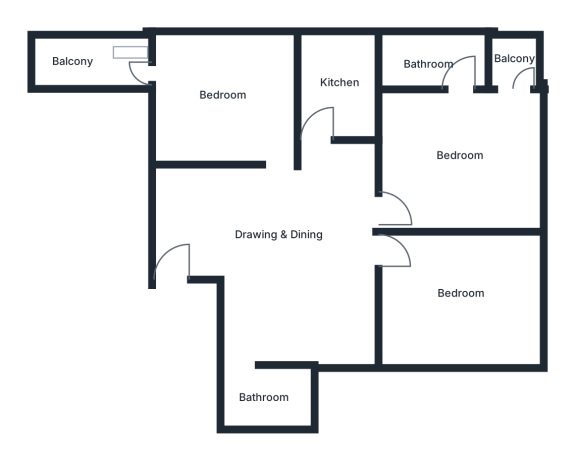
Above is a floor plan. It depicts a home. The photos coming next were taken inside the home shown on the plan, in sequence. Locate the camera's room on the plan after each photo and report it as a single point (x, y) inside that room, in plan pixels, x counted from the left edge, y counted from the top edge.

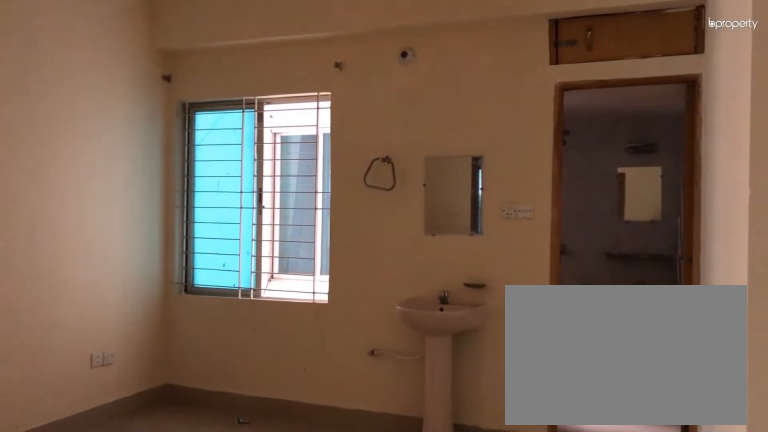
(277, 235)
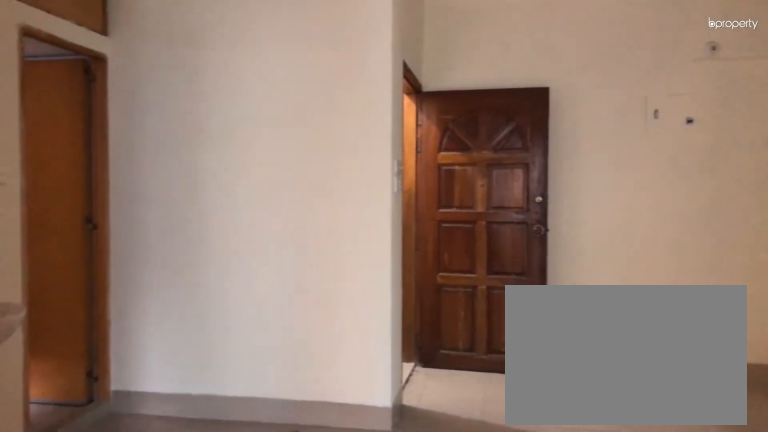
(277, 235)
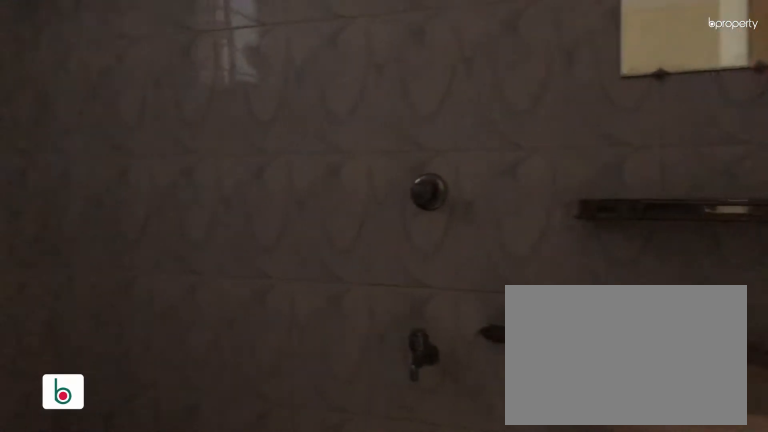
(264, 397)
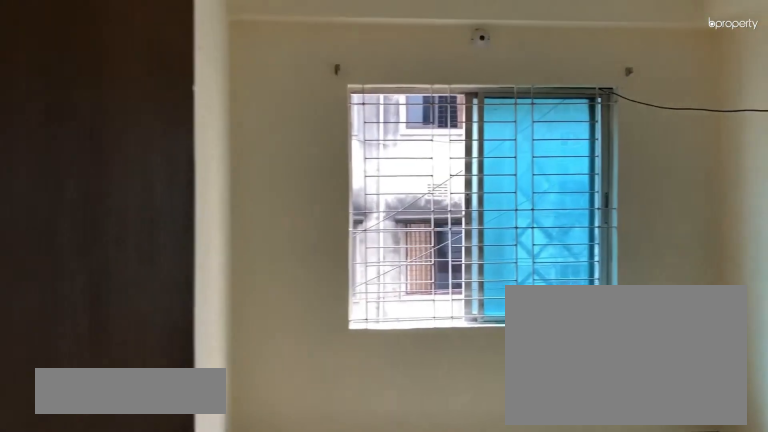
(462, 294)
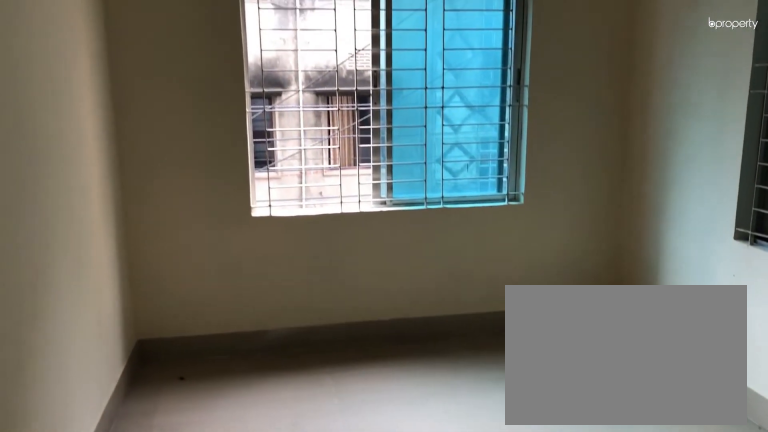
(462, 294)
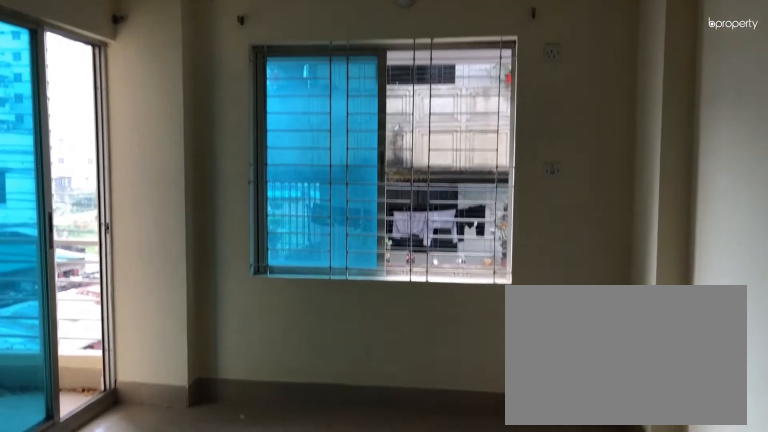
(462, 153)
